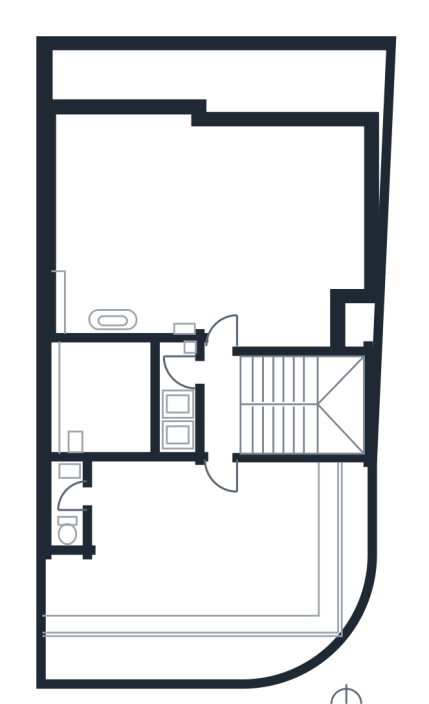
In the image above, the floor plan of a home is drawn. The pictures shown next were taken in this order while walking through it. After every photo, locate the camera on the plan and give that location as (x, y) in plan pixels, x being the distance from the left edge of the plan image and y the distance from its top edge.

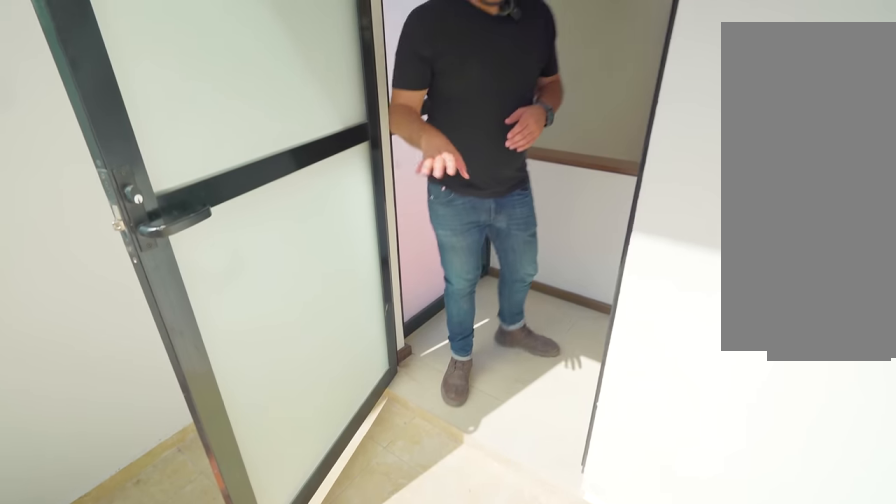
(120, 380)
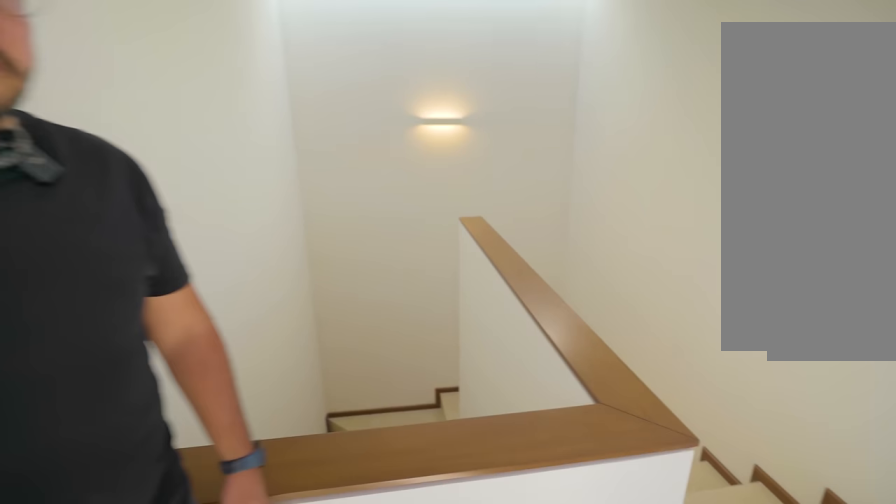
(211, 375)
